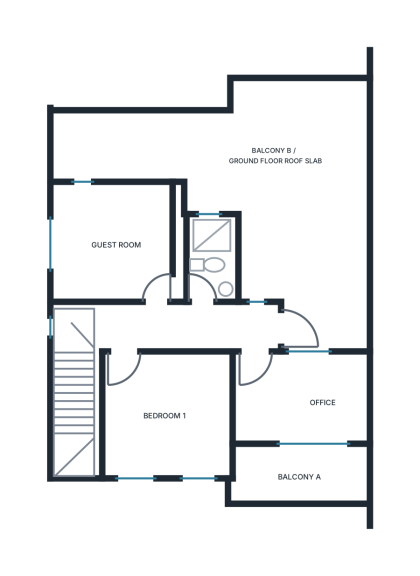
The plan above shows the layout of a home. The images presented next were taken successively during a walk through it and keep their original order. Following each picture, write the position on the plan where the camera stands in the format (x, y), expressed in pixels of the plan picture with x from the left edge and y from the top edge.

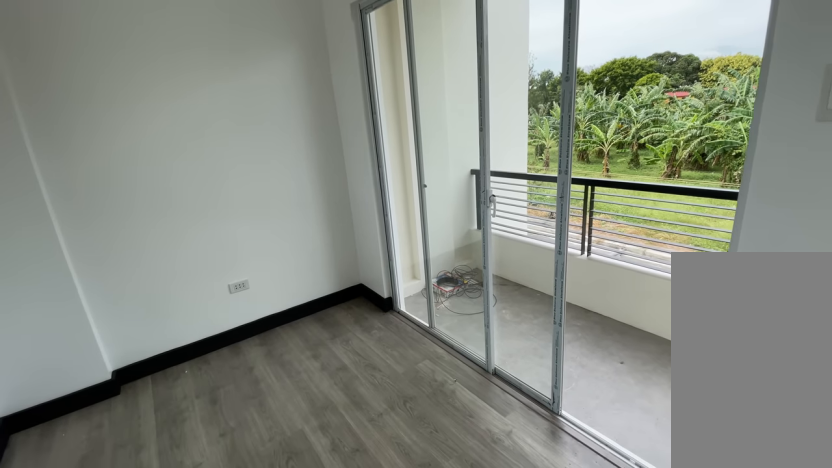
(353, 395)
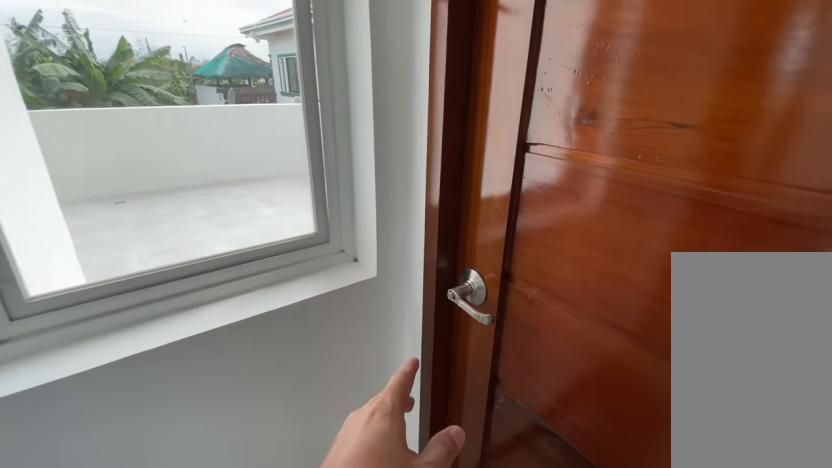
(336, 294)
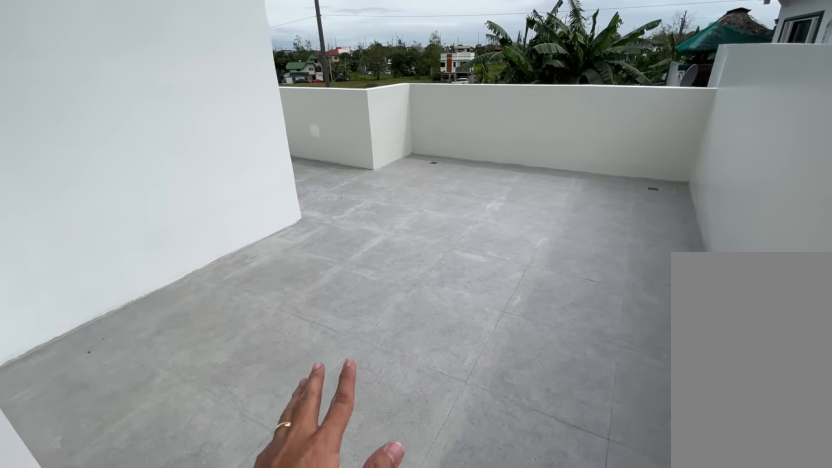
(336, 294)
